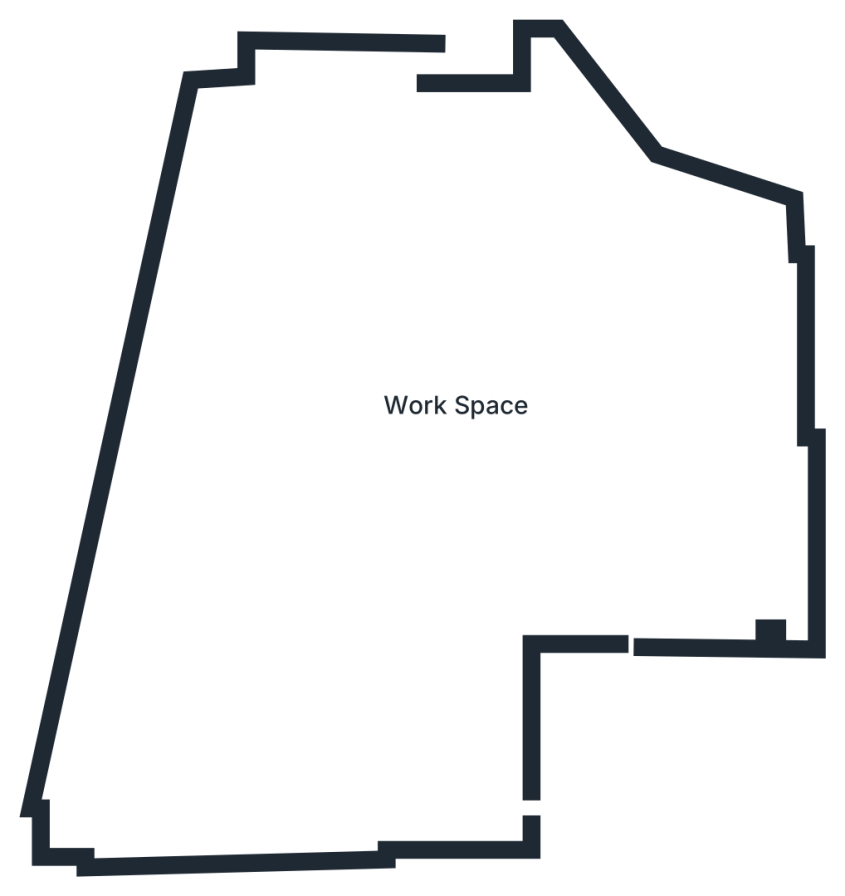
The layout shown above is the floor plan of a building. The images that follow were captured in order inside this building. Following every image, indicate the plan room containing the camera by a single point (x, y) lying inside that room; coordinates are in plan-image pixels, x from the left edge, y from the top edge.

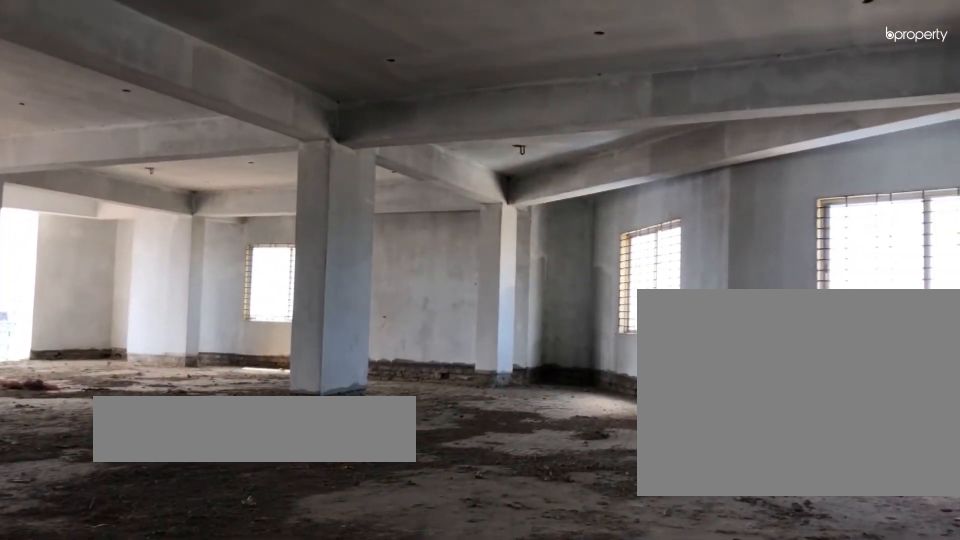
(600, 493)
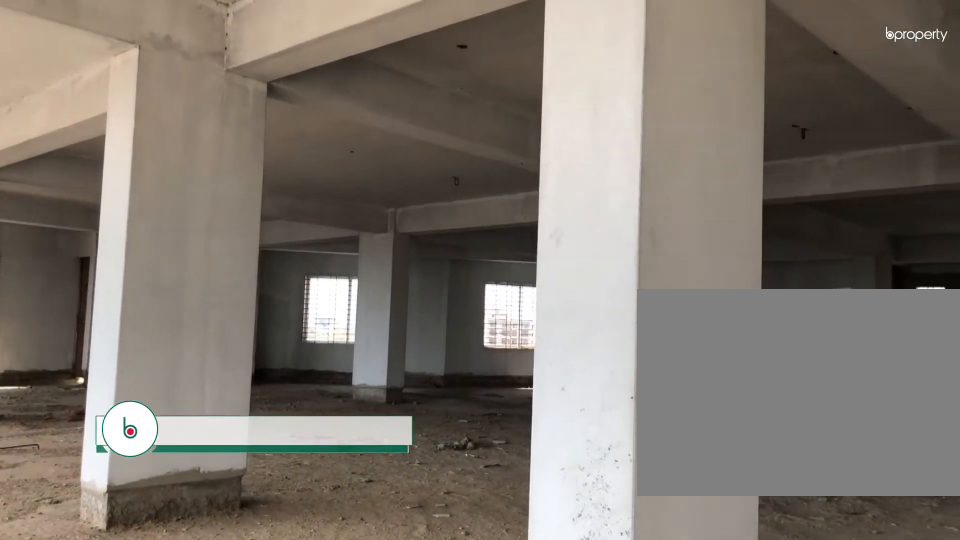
(437, 433)
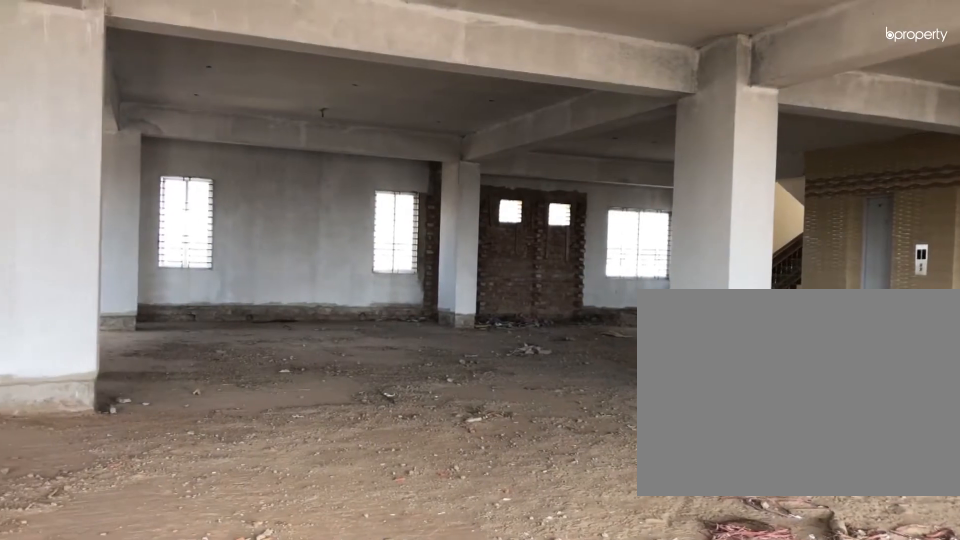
(437, 433)
